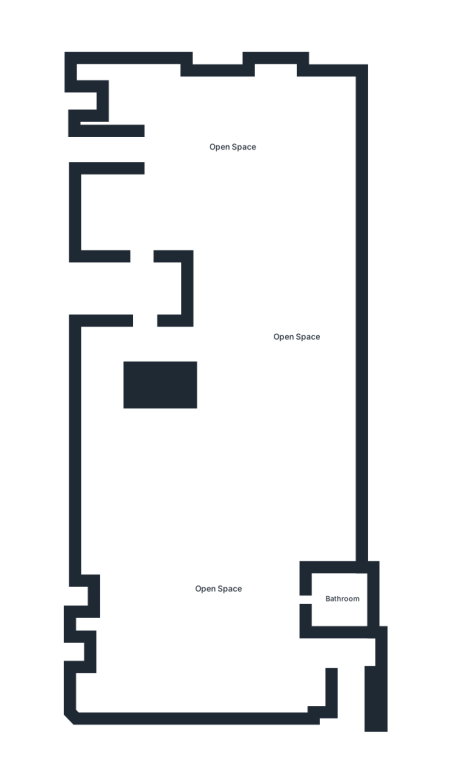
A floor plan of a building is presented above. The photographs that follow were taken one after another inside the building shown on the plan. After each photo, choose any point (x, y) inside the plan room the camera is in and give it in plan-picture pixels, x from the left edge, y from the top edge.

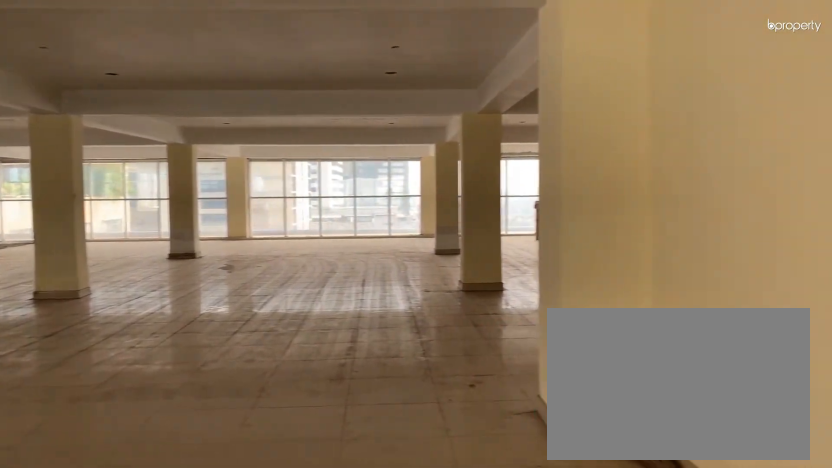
(234, 147)
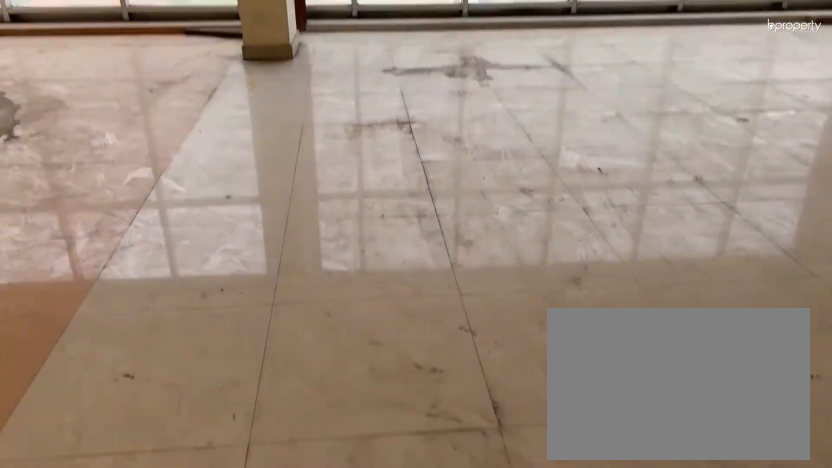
(234, 147)
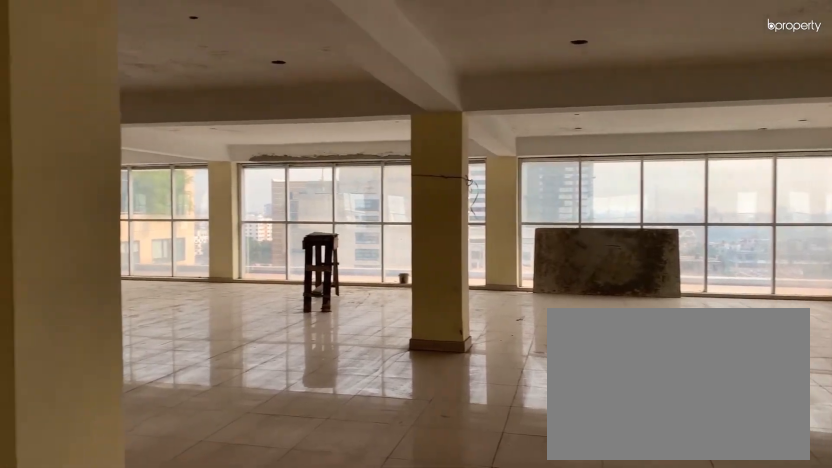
(294, 338)
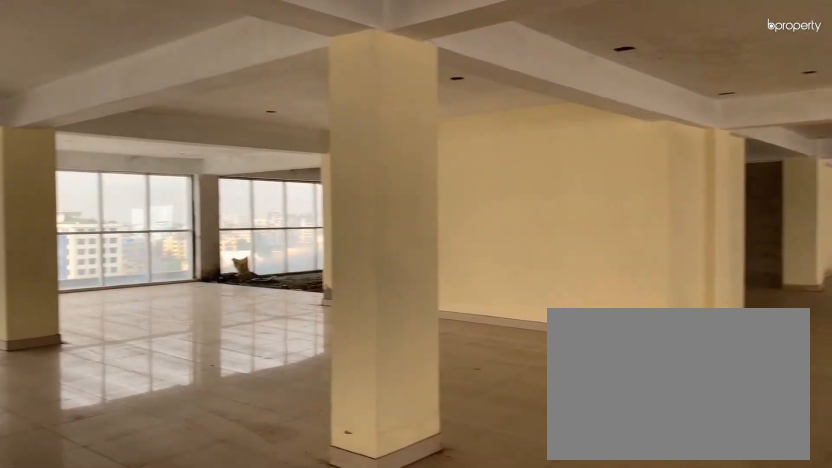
(295, 337)
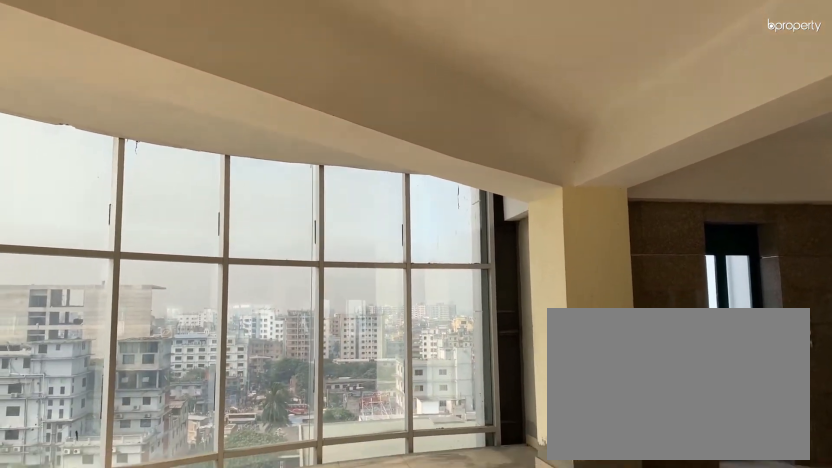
(217, 589)
